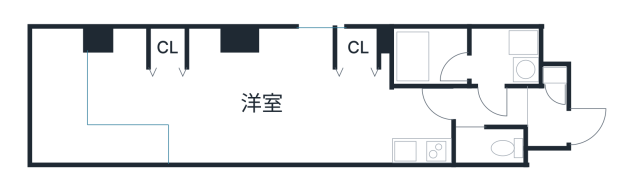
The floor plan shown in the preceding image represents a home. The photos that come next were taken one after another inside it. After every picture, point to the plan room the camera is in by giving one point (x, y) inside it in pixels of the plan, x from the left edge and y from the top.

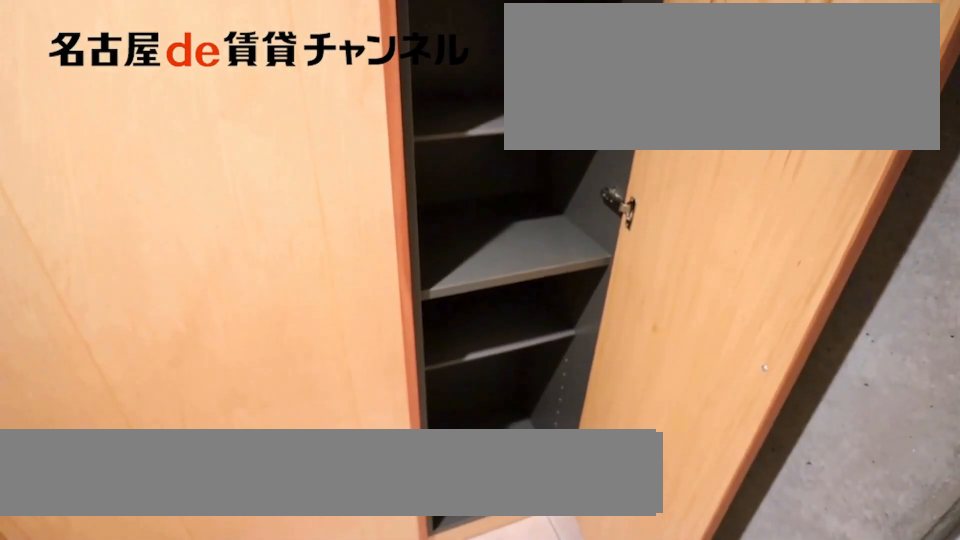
(554, 72)
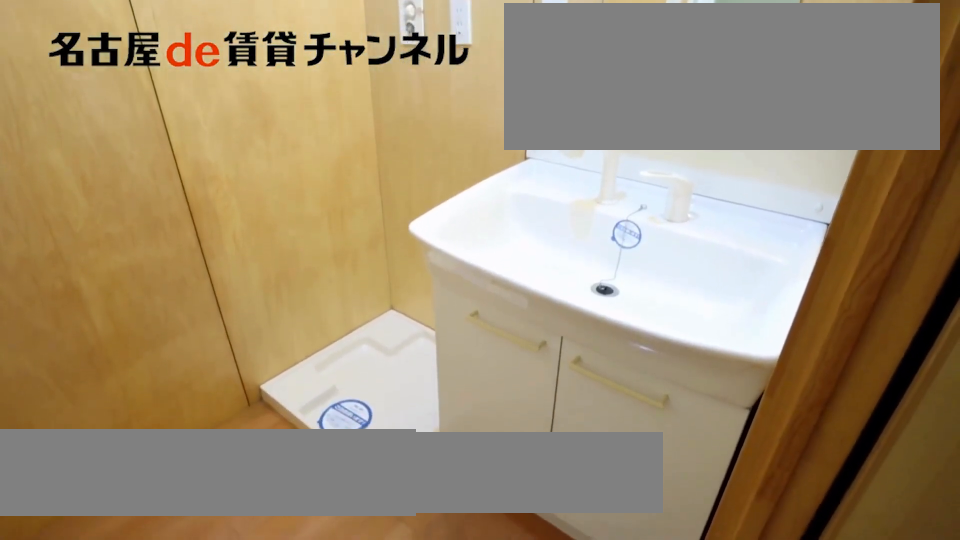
(505, 57)
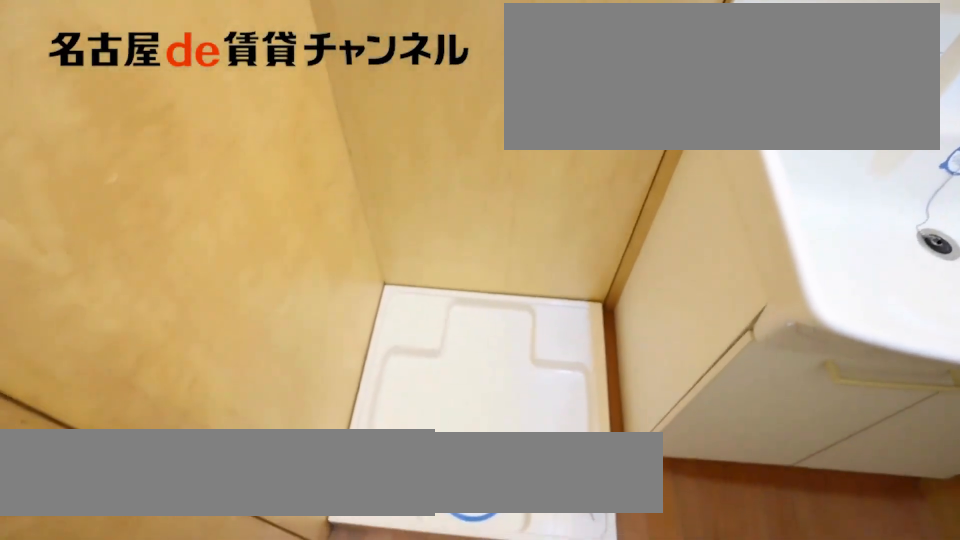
(505, 57)
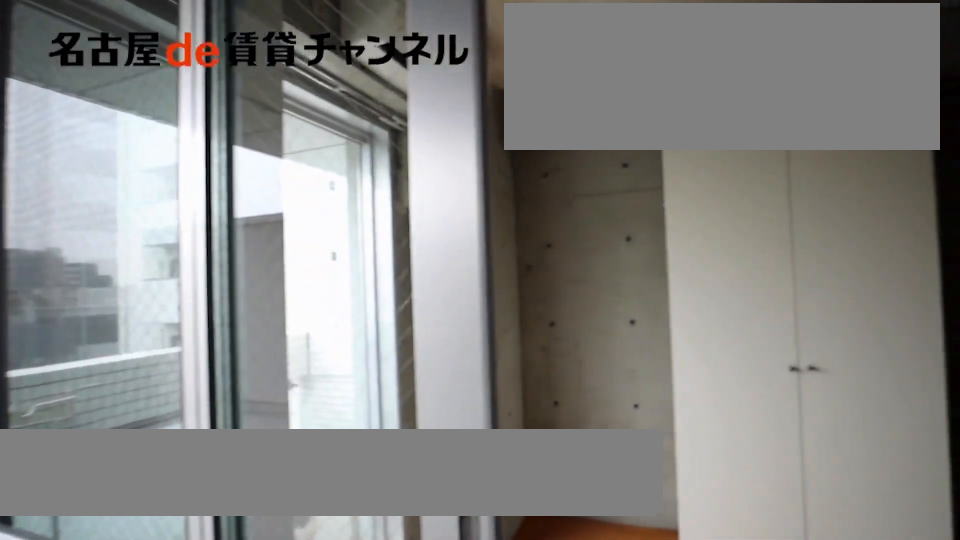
(84, 112)
